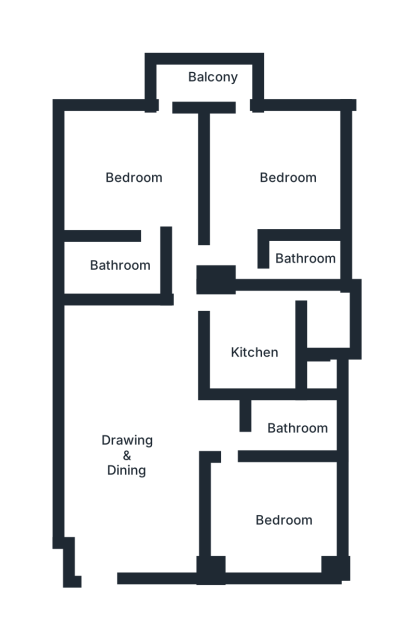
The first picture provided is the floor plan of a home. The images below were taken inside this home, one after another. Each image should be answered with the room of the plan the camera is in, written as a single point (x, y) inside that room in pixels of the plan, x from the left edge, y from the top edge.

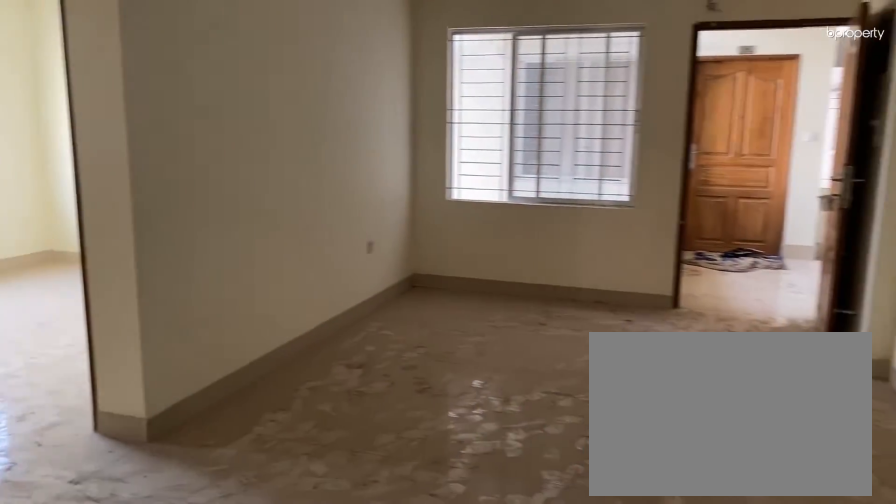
(141, 449)
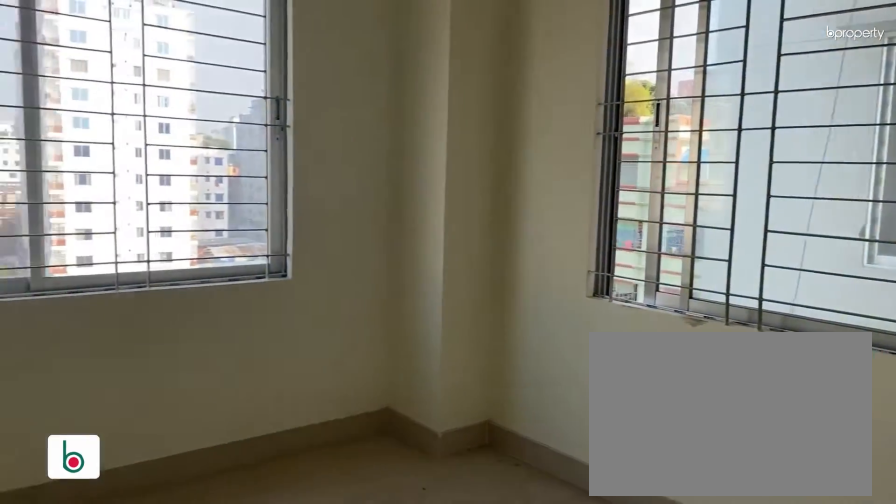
(282, 520)
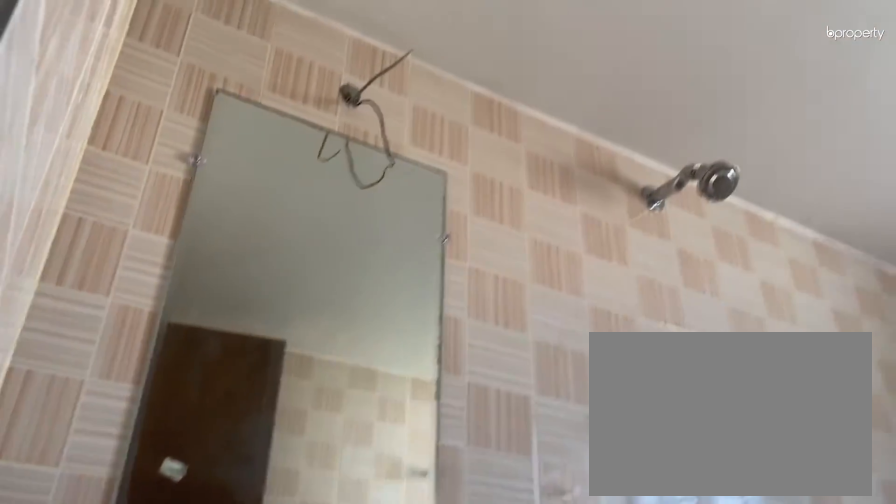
(295, 428)
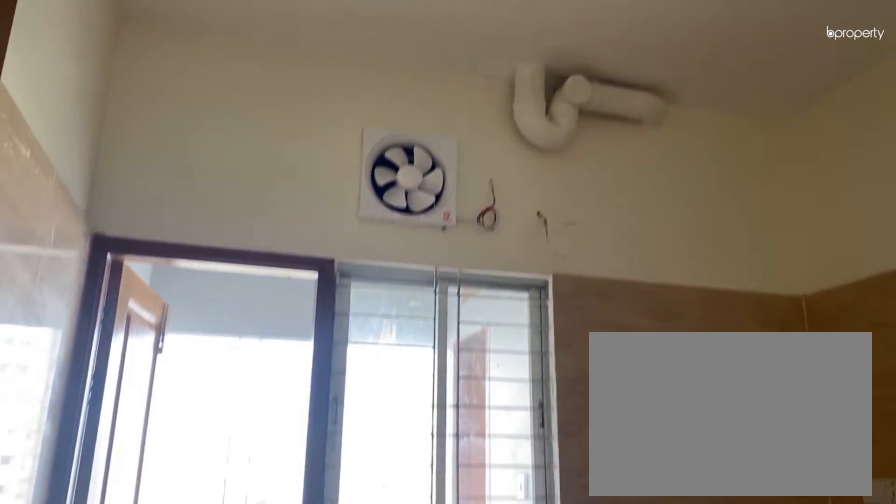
(252, 350)
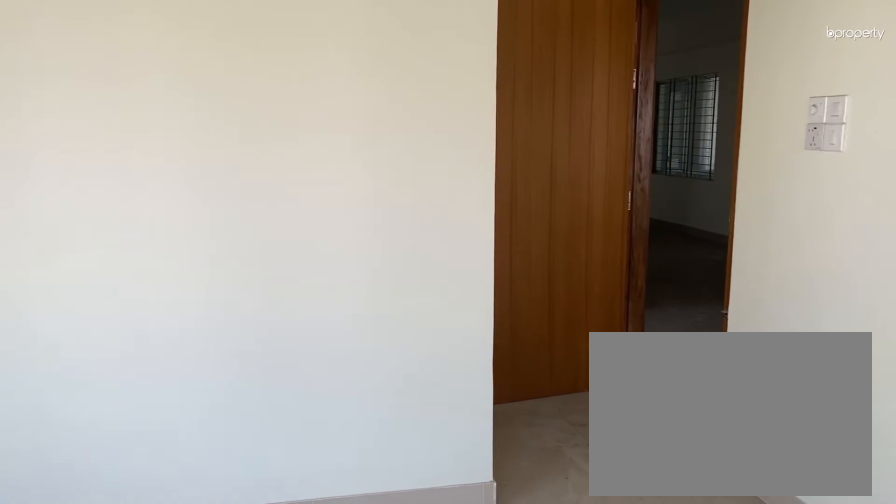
(290, 175)
